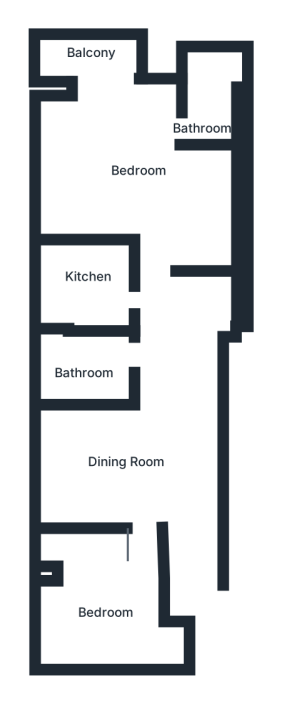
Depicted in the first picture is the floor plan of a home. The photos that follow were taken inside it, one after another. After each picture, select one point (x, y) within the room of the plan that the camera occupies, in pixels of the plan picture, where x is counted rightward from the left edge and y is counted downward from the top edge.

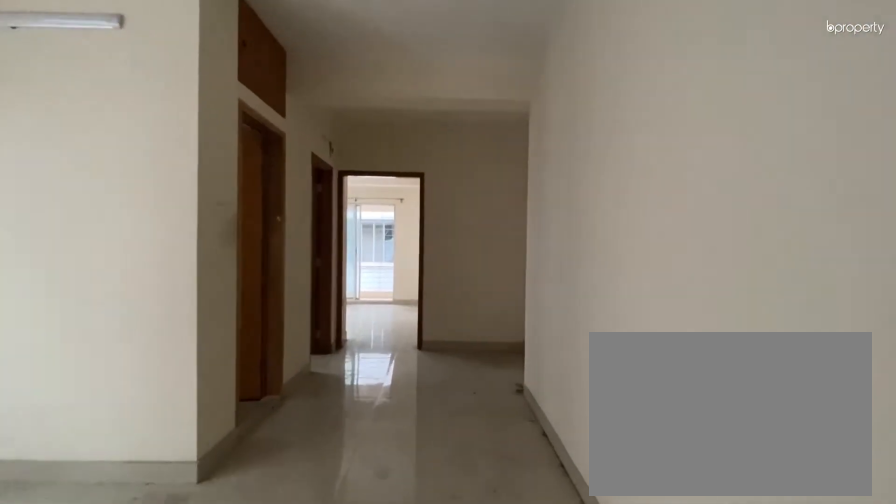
(151, 429)
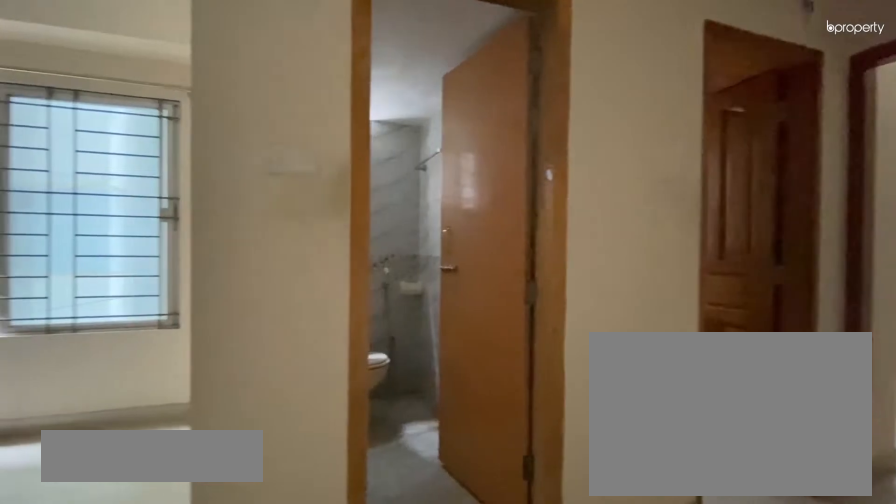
(151, 429)
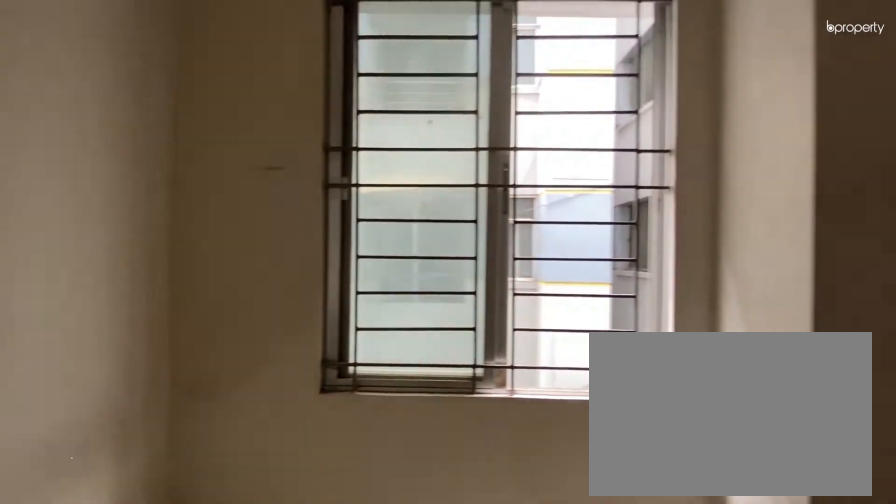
(114, 607)
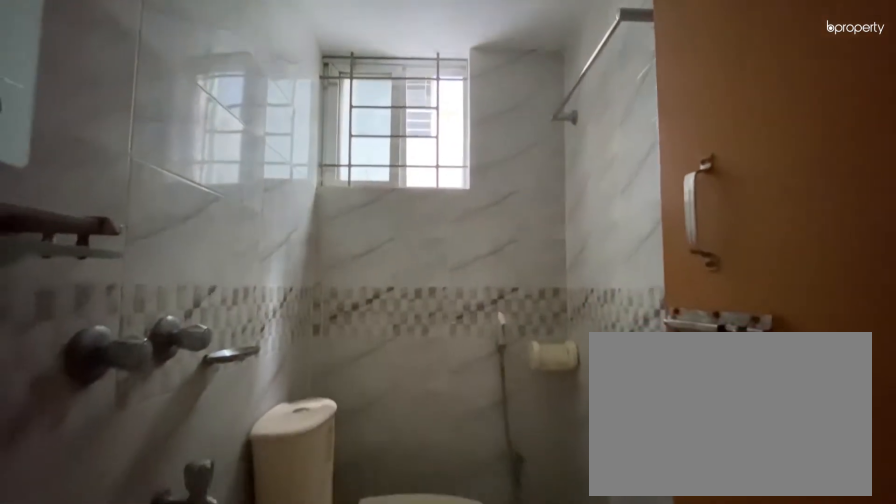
(93, 367)
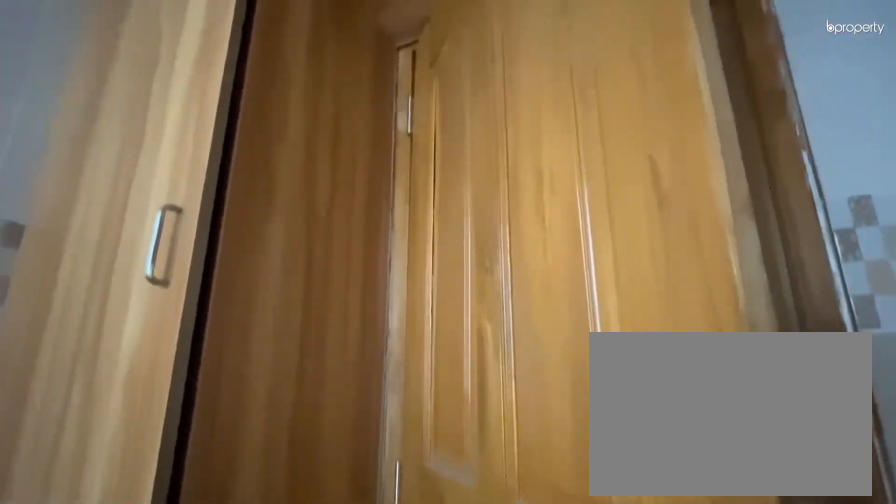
(88, 287)
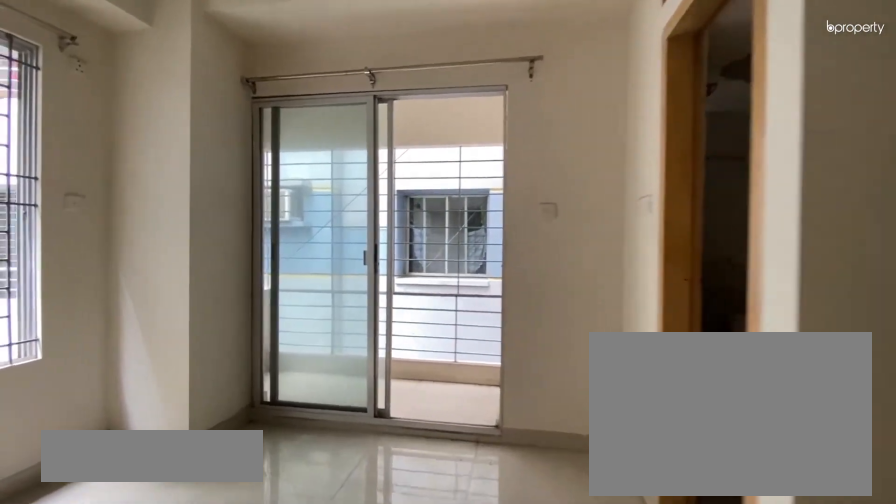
(135, 161)
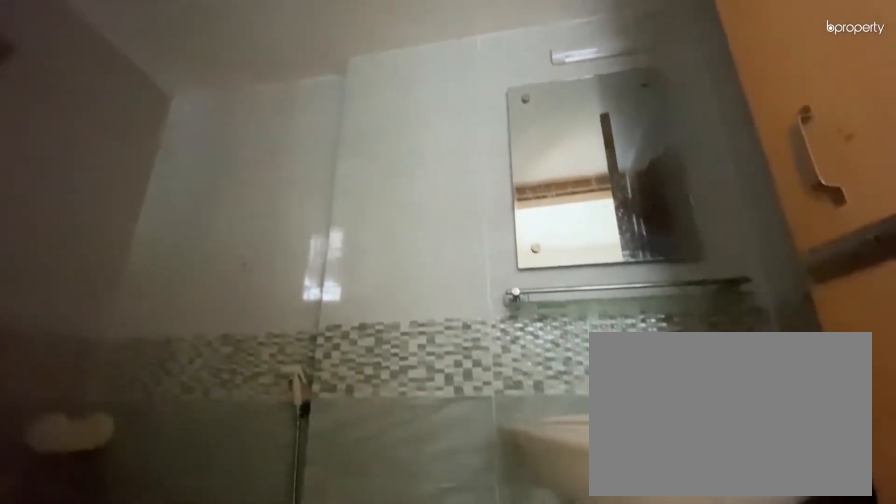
(215, 118)
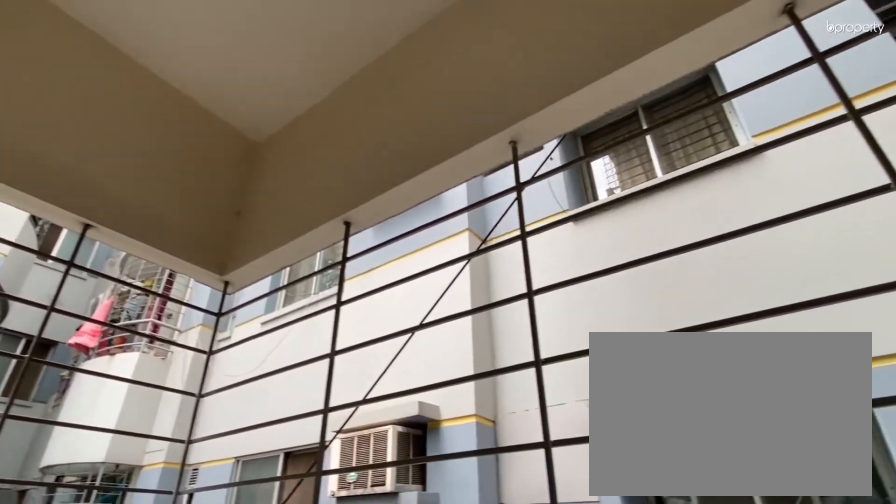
(91, 47)
